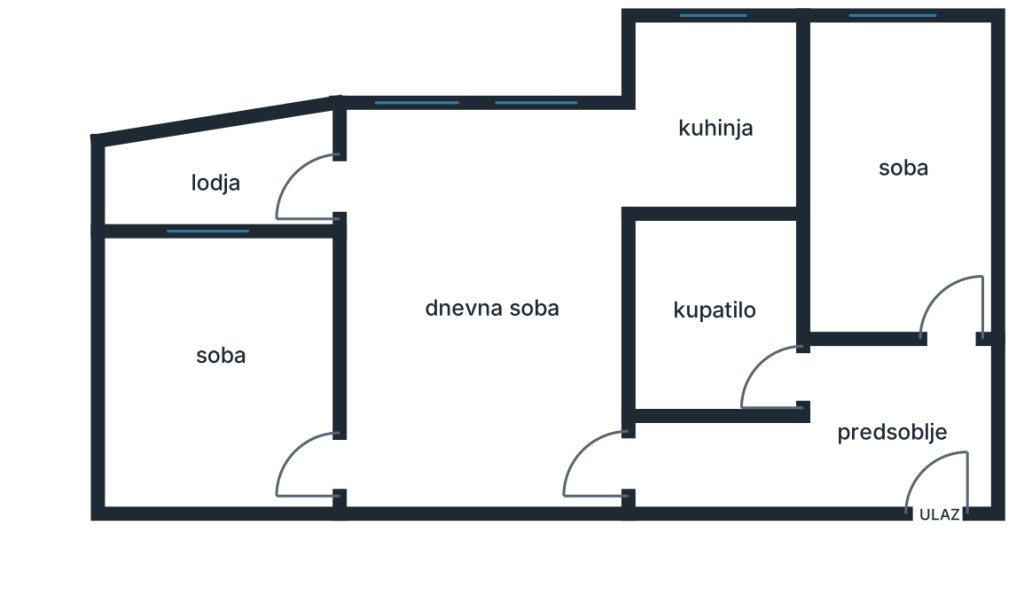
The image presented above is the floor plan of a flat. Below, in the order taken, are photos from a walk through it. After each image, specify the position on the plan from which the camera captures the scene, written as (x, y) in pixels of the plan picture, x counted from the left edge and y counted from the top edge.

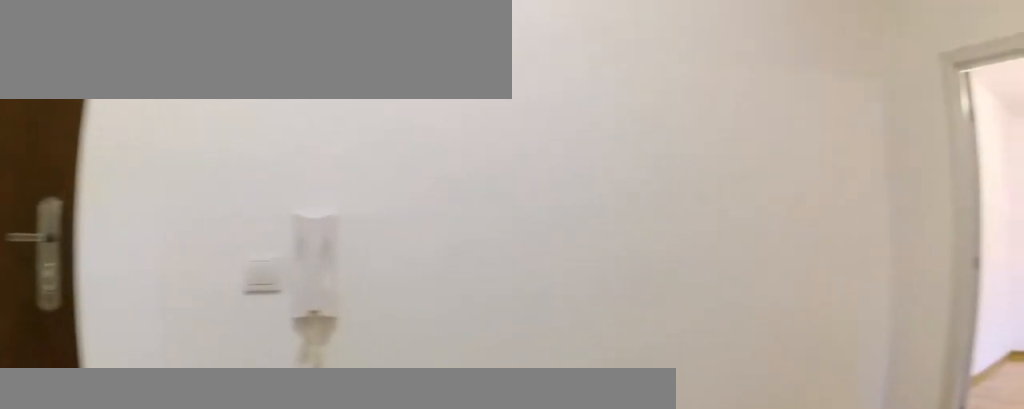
(865, 400)
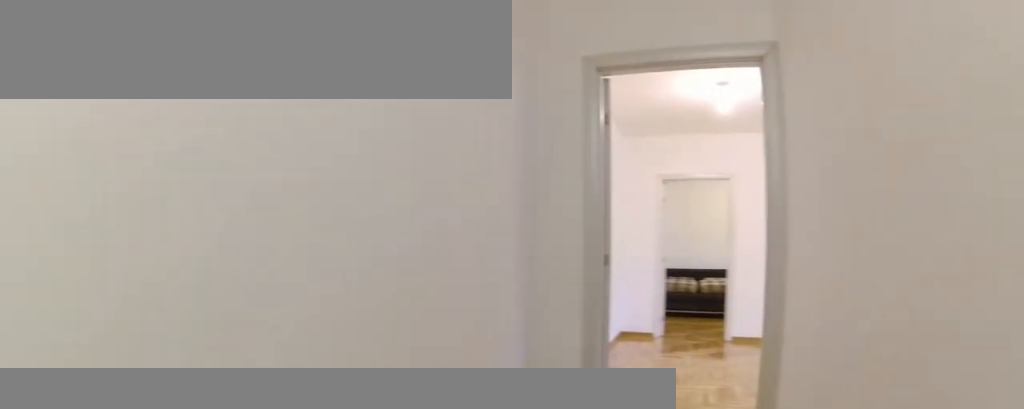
(847, 426)
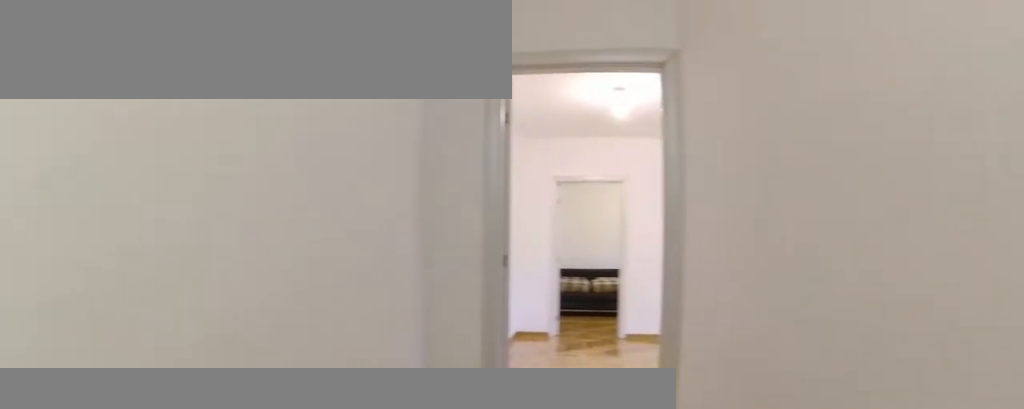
(840, 434)
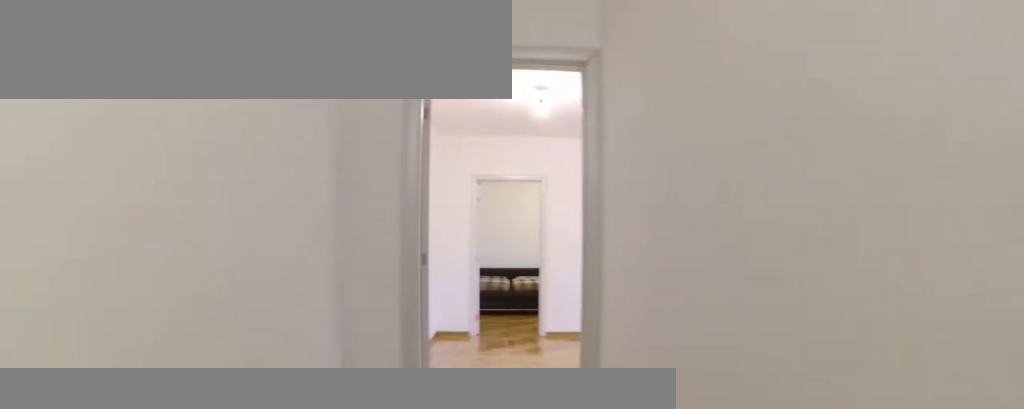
(832, 442)
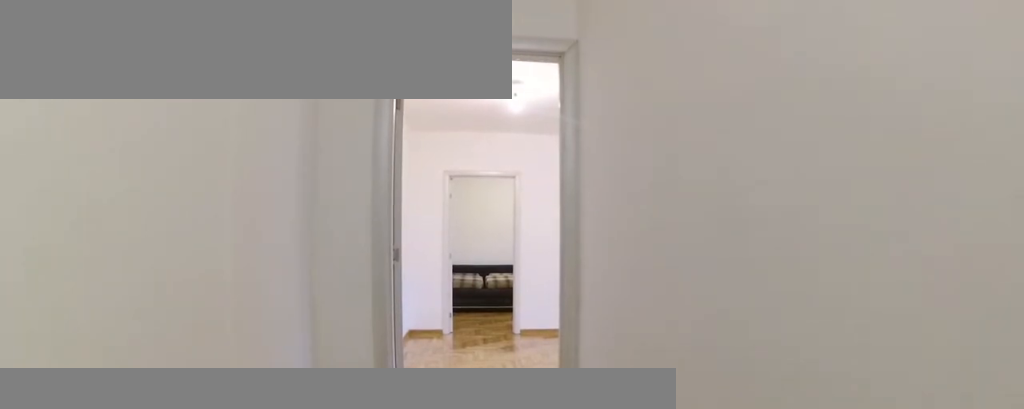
(820, 448)
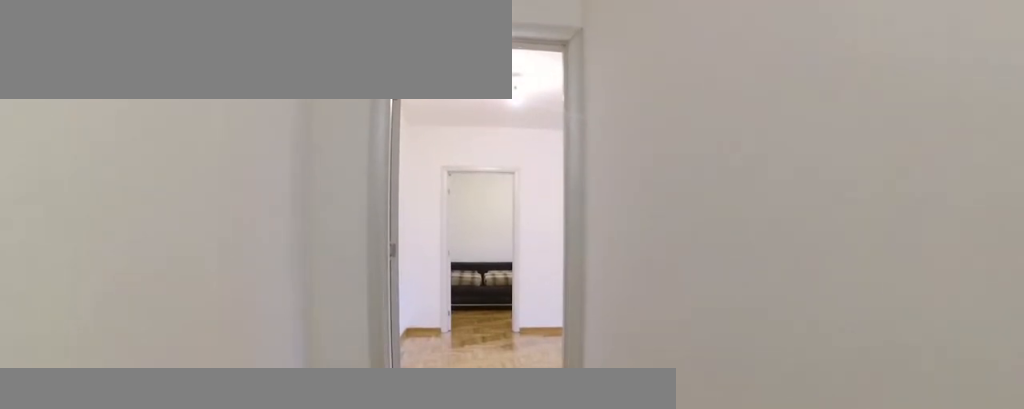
(806, 449)
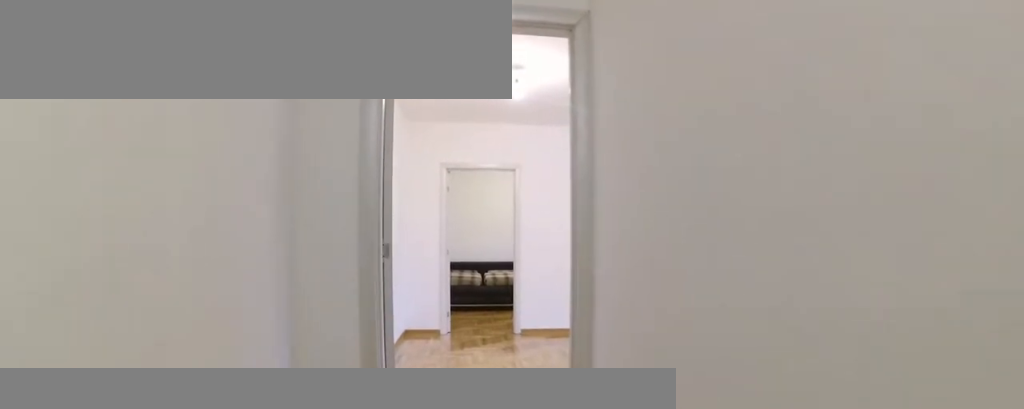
(793, 450)
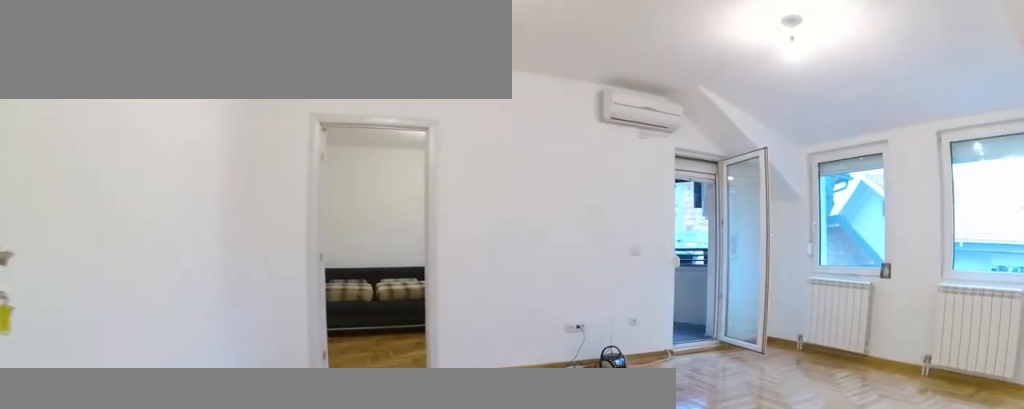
(656, 456)
